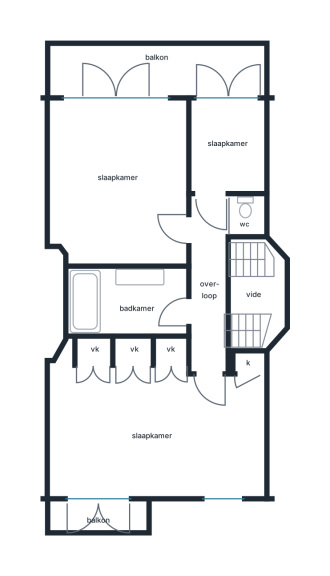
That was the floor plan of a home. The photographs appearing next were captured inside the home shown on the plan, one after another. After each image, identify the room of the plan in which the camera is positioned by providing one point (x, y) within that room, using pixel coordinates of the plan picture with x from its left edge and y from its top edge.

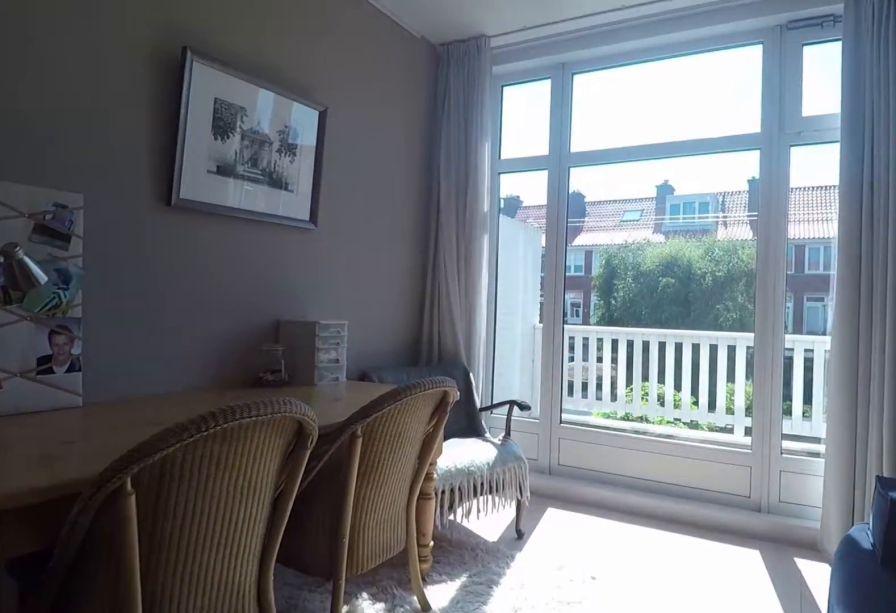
(120, 182)
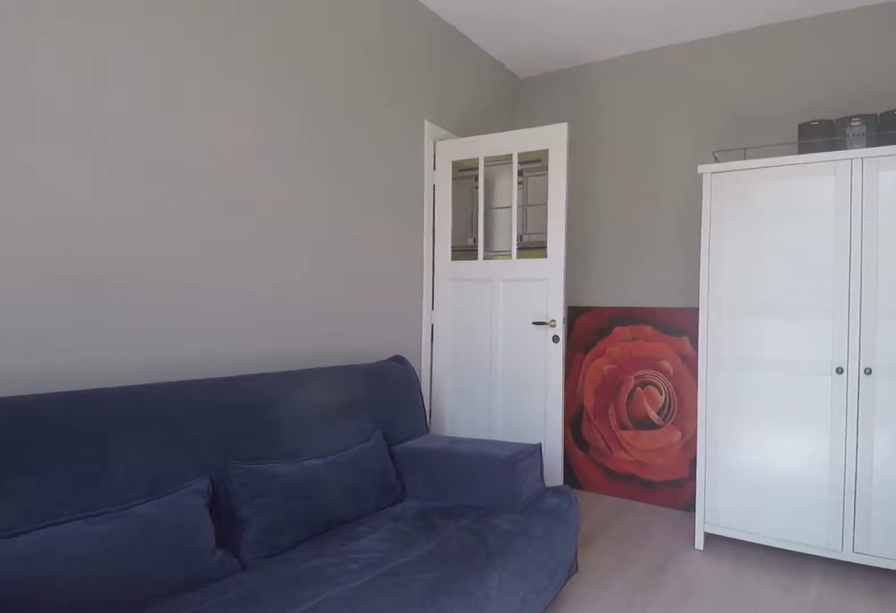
(120, 182)
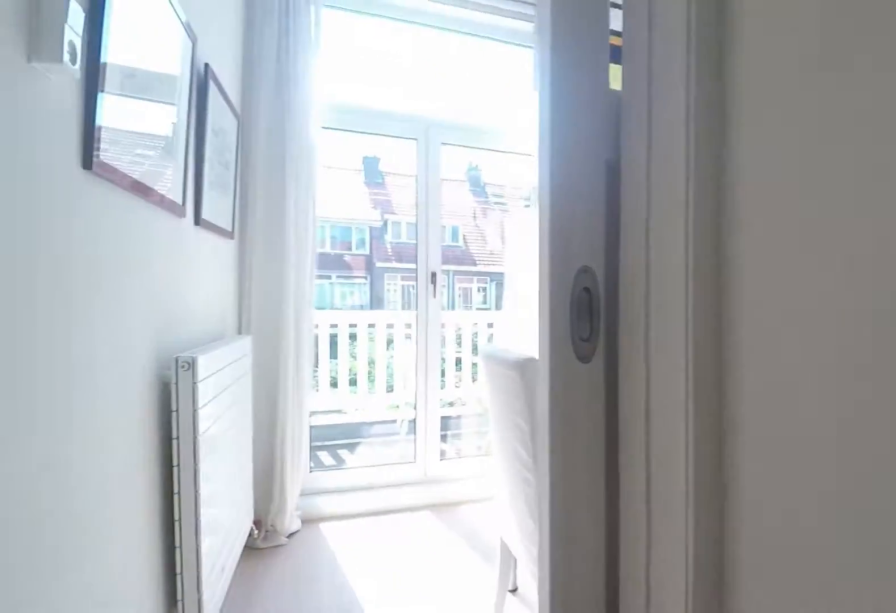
(225, 296)
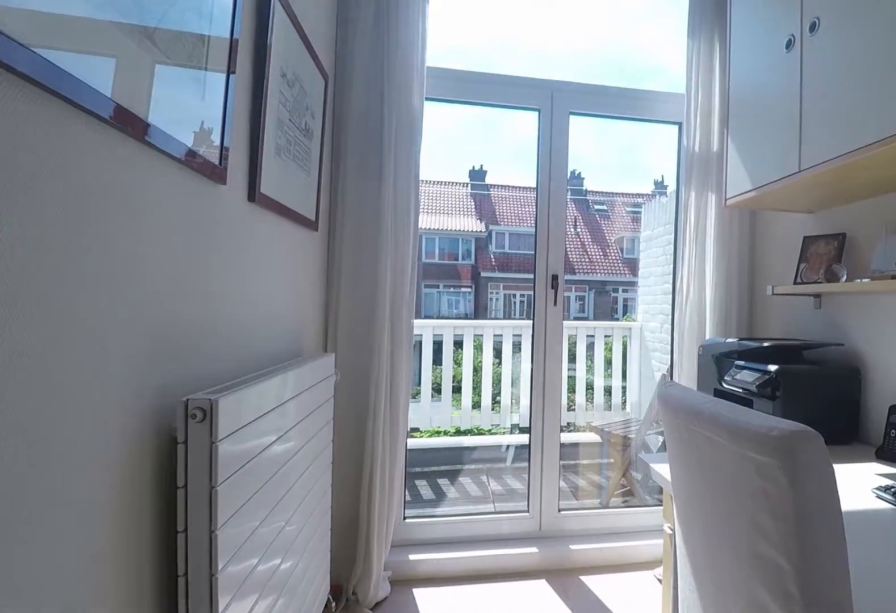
(227, 147)
